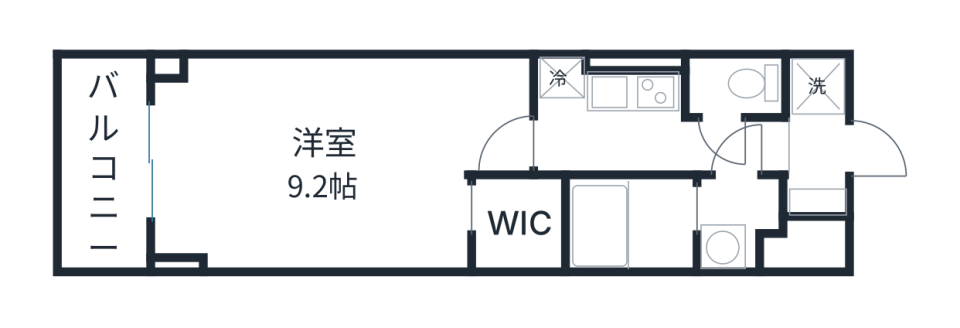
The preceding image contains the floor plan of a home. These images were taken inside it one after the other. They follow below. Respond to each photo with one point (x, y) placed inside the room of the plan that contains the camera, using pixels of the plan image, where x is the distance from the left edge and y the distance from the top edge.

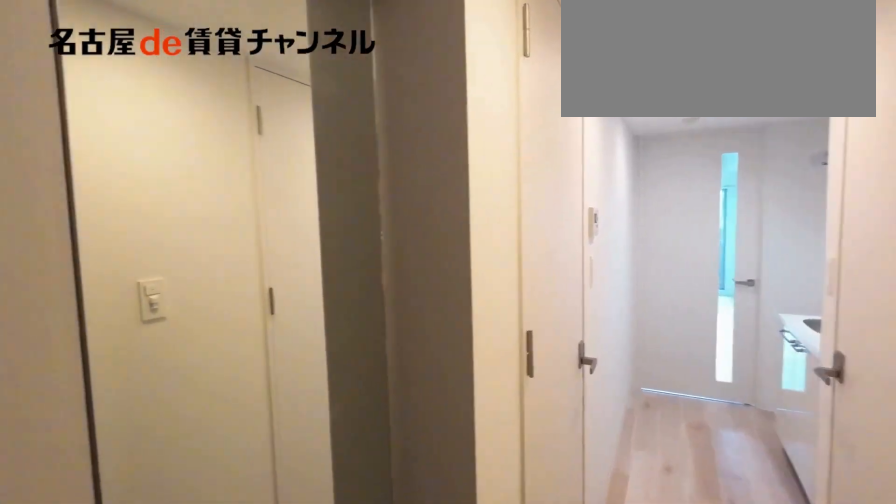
(817, 155)
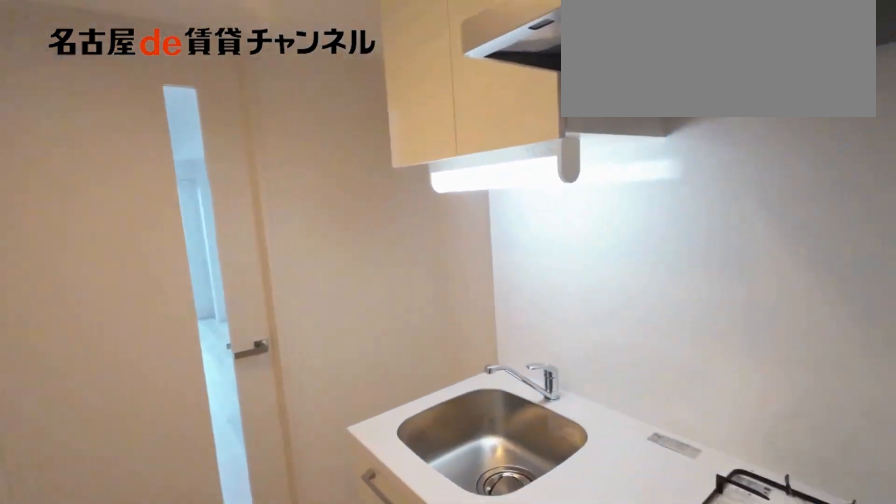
(631, 92)
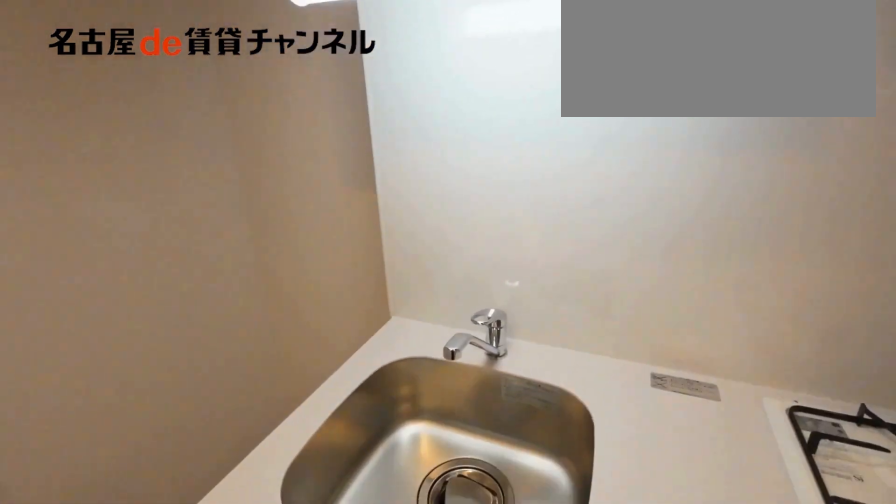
(631, 92)
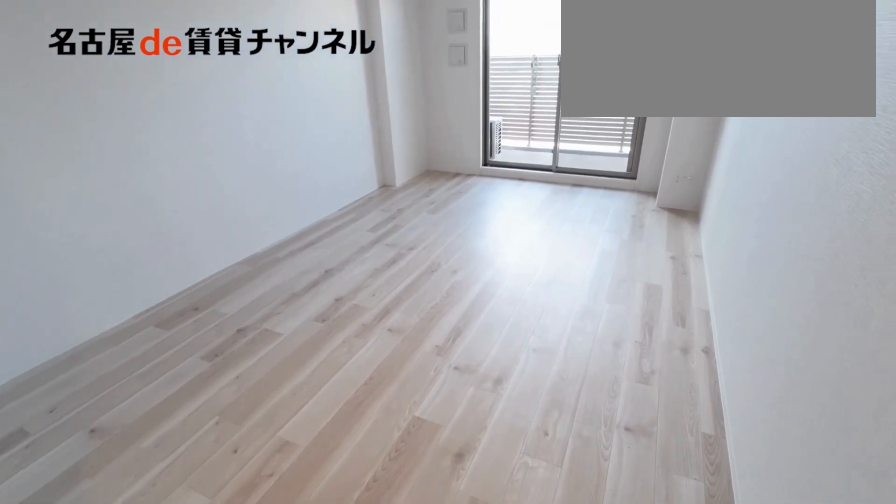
(331, 158)
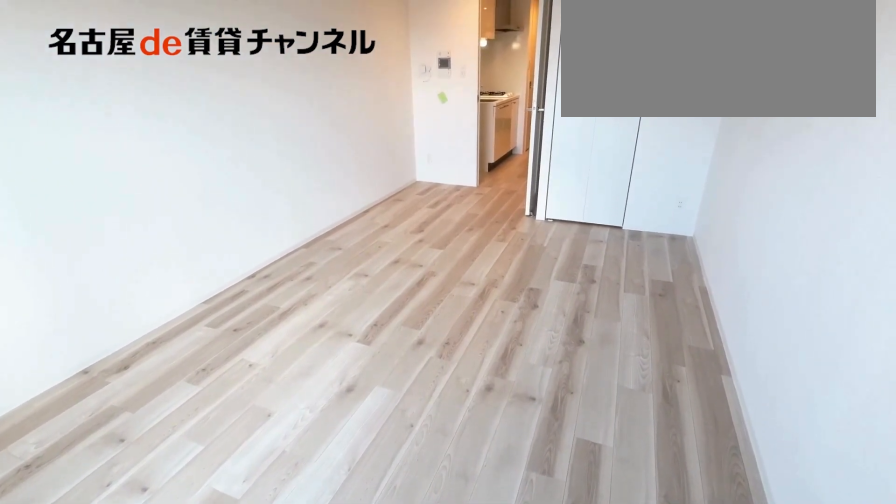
(331, 158)
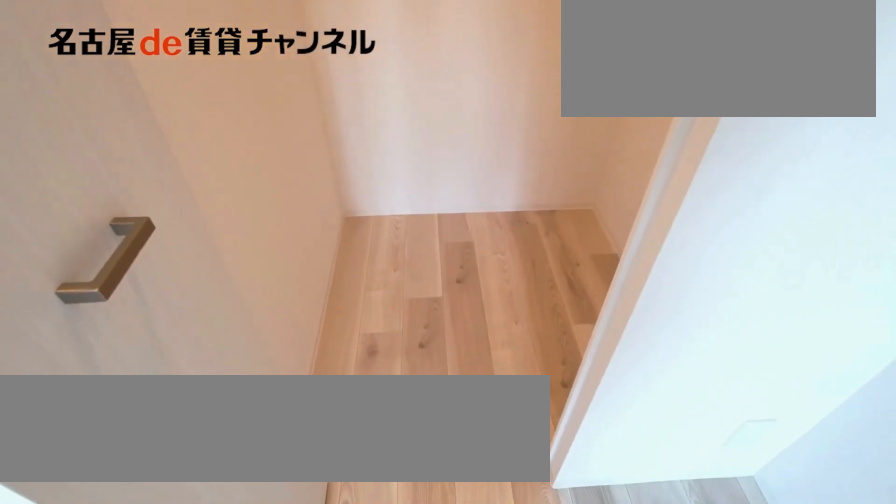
(518, 225)
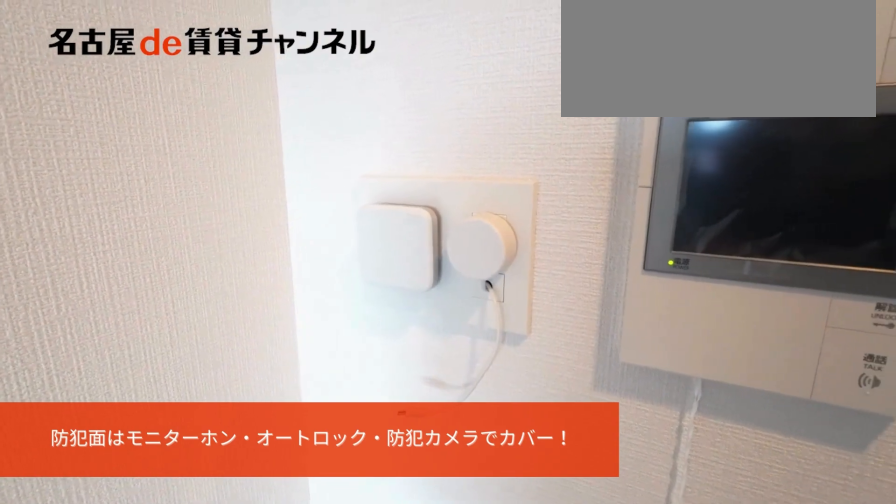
(332, 158)
